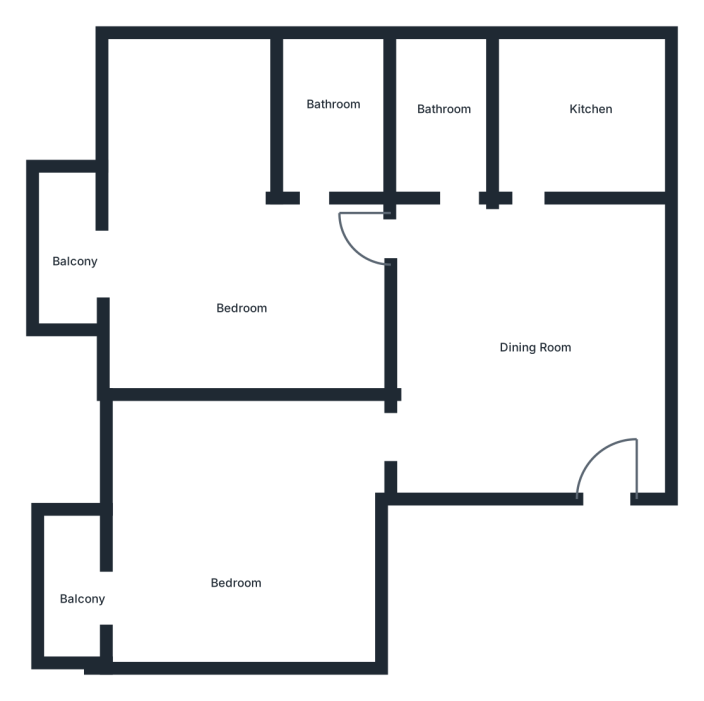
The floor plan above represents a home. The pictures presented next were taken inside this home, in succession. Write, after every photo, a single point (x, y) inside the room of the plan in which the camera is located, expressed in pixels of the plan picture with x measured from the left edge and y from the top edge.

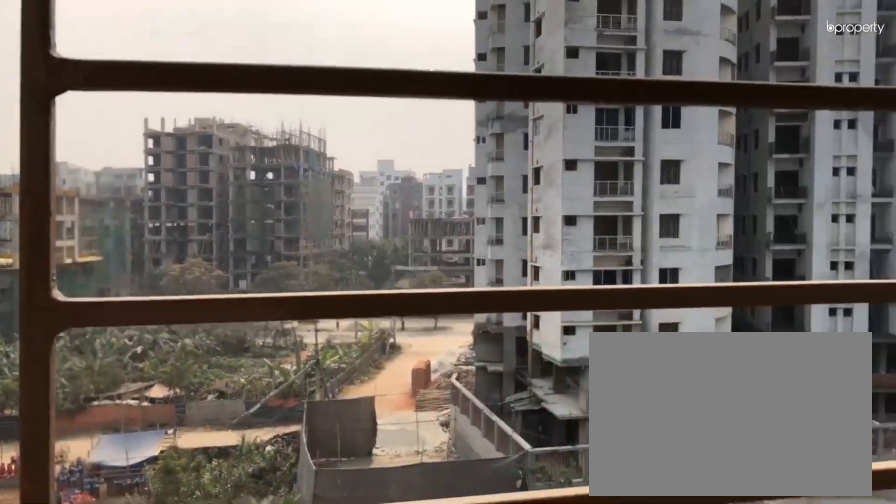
(76, 256)
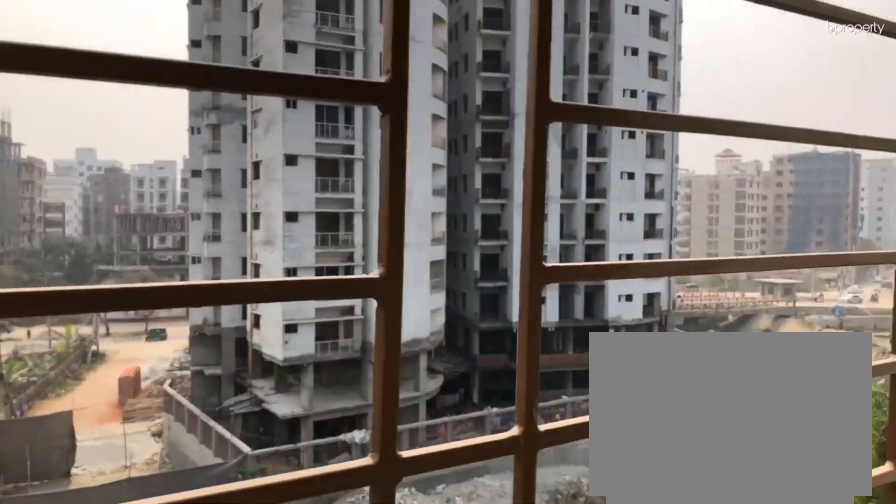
(76, 256)
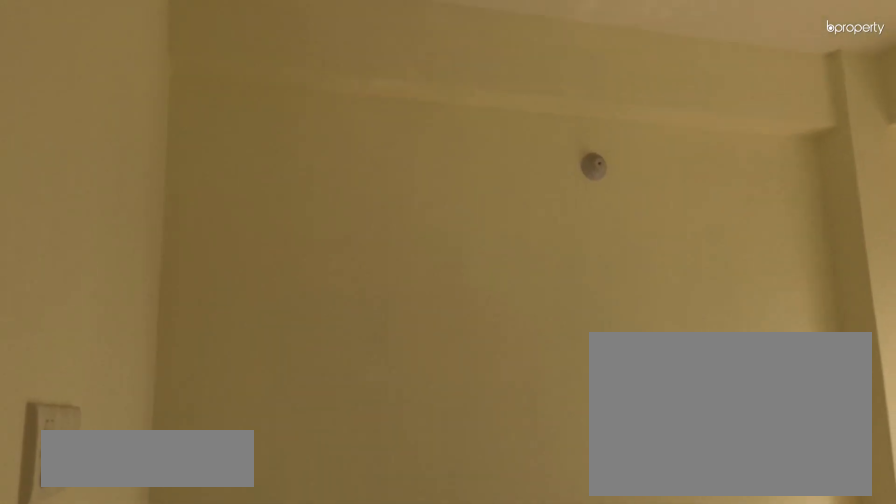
(235, 545)
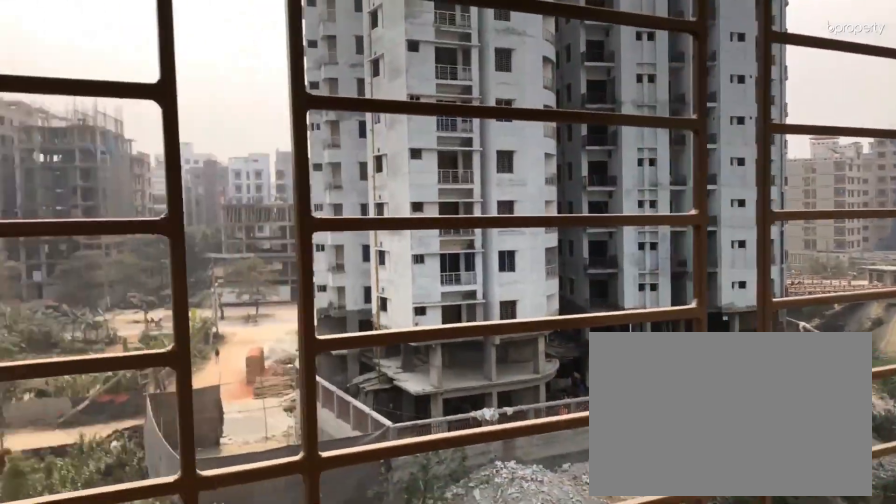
(71, 586)
